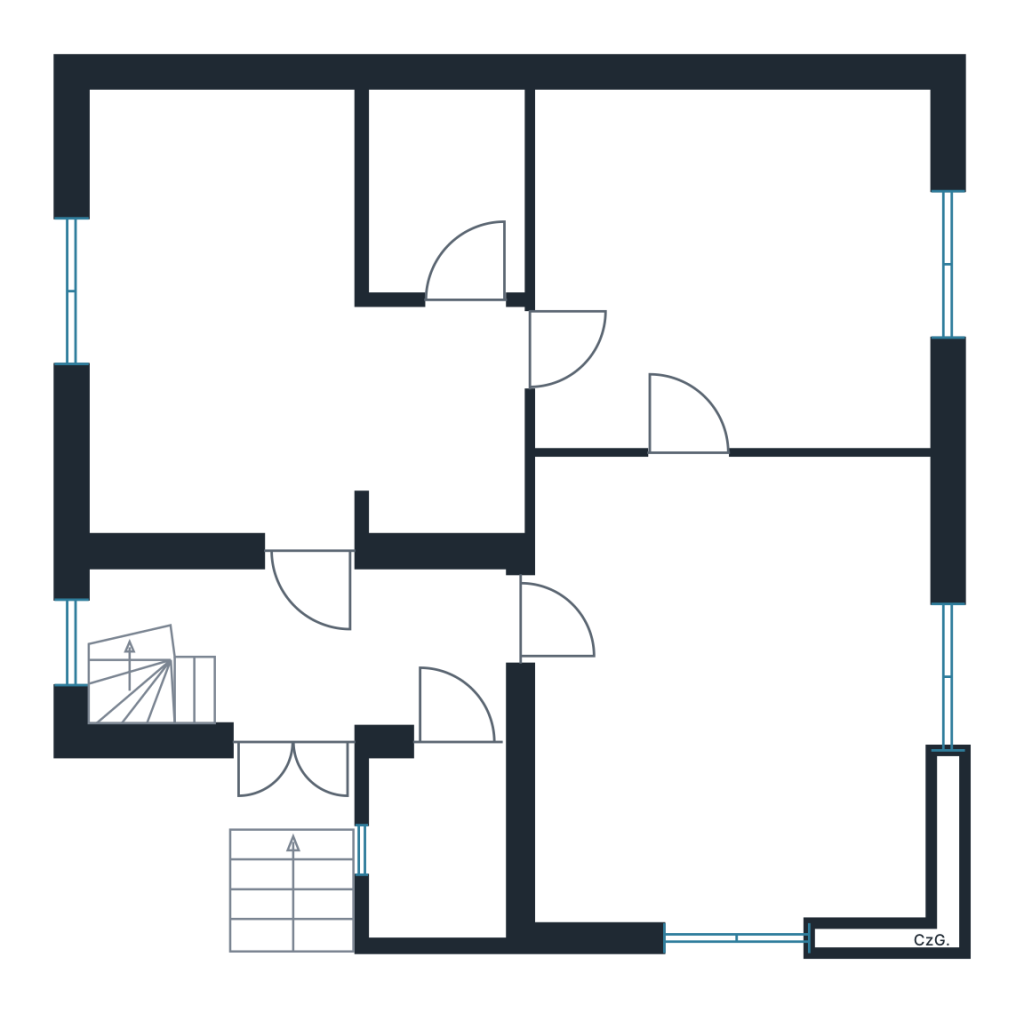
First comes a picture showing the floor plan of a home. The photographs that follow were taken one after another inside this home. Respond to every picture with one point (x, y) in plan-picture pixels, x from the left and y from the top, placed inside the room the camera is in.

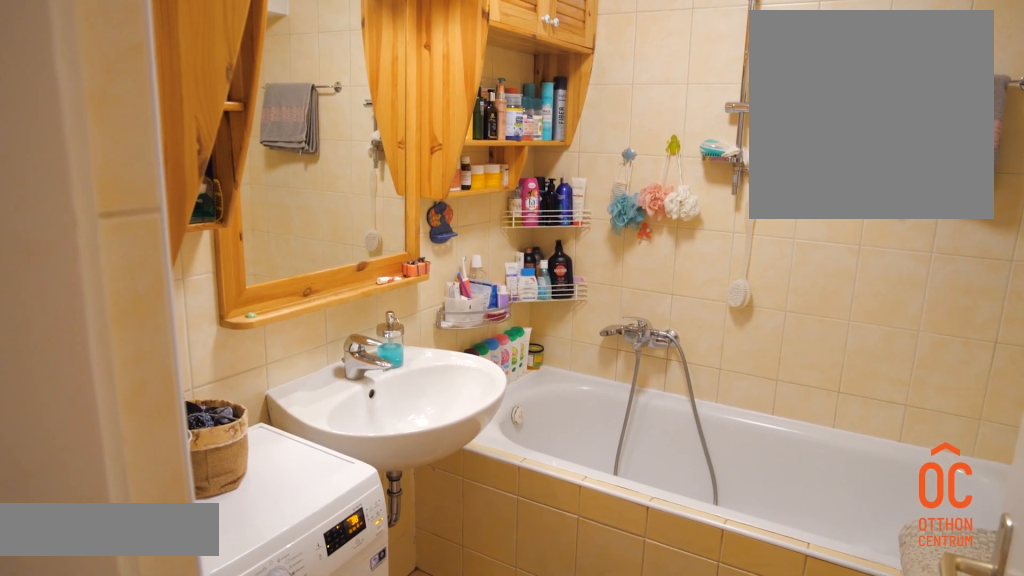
(438, 203)
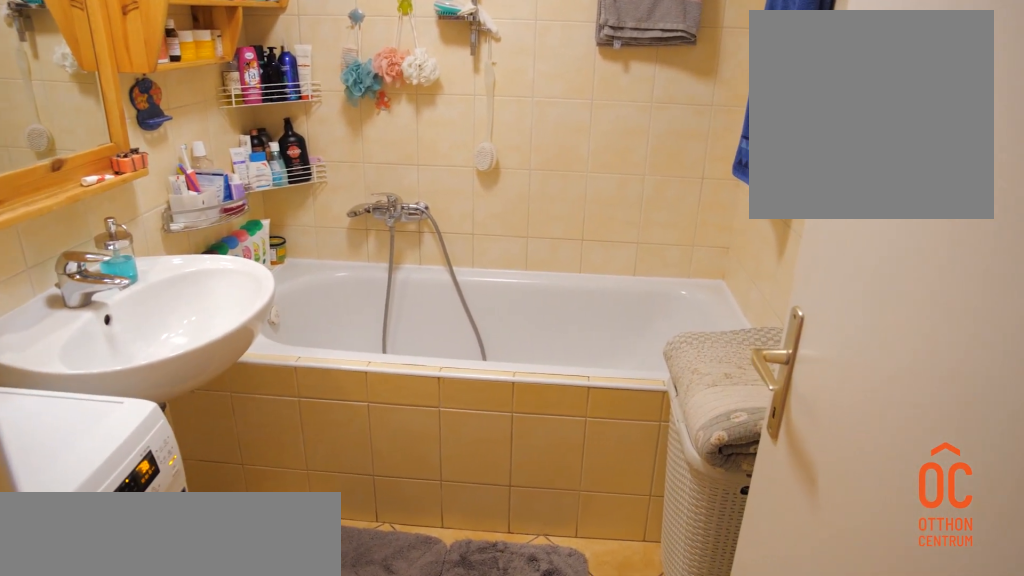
(438, 203)
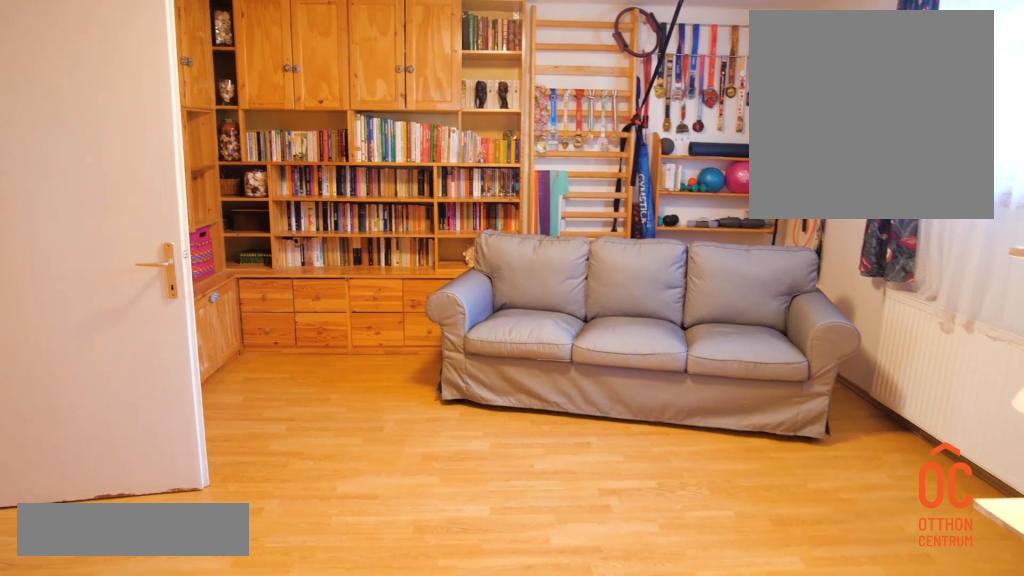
(752, 276)
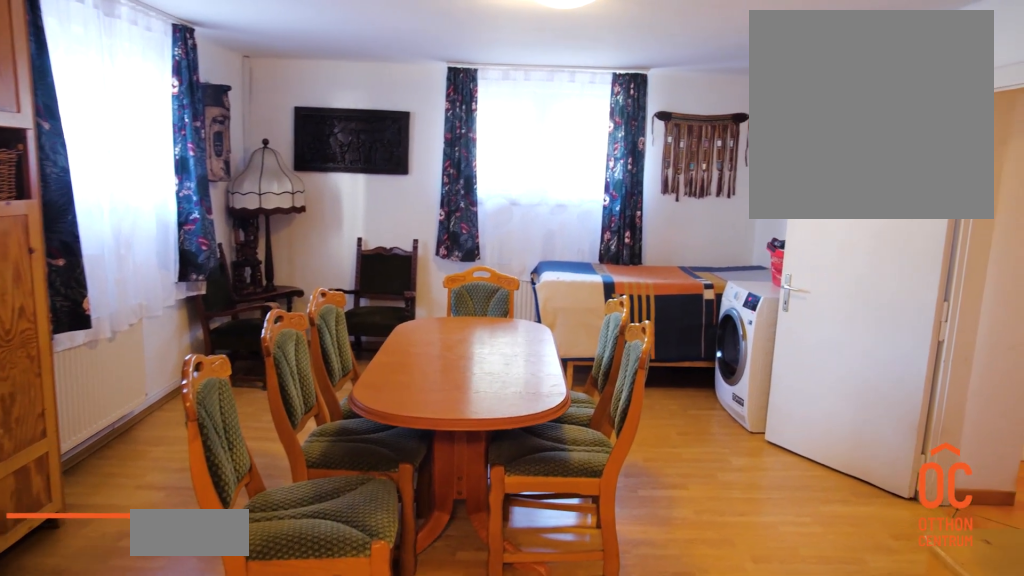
(752, 685)
